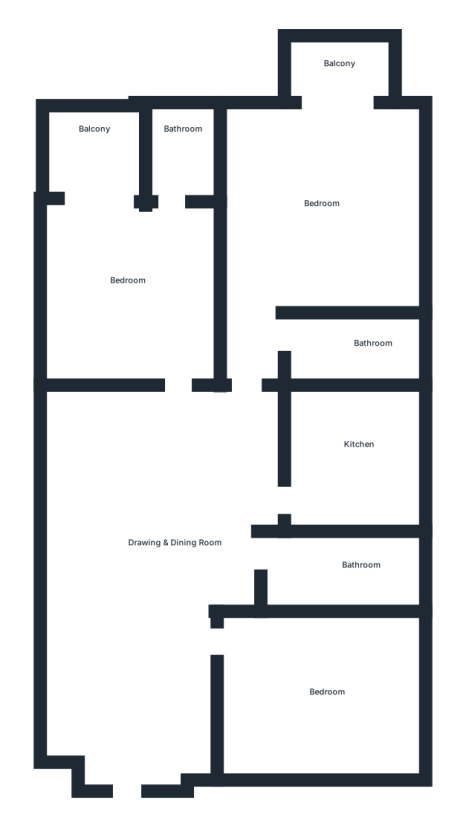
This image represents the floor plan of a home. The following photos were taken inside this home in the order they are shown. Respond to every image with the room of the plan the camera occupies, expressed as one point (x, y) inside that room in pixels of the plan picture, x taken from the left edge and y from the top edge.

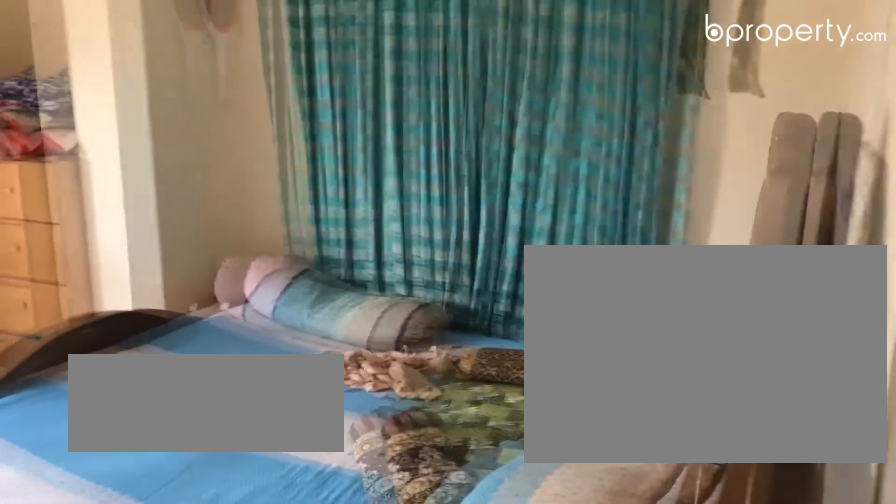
(318, 206)
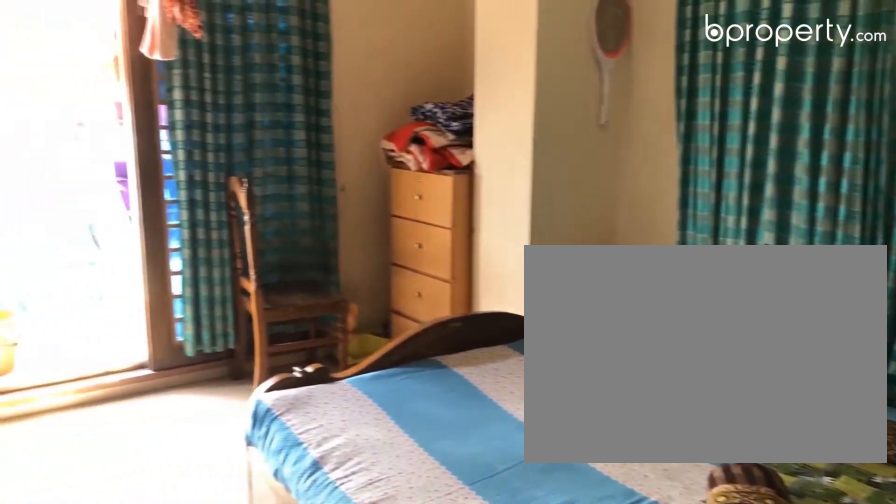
(318, 206)
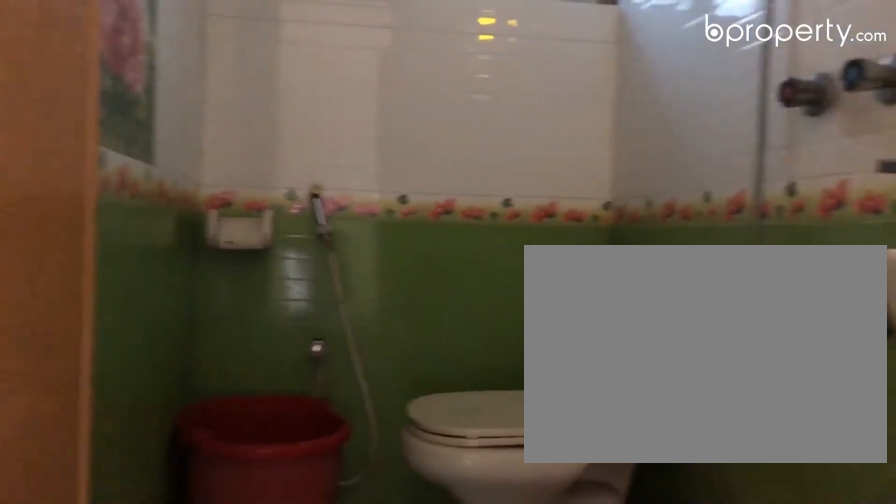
(368, 349)
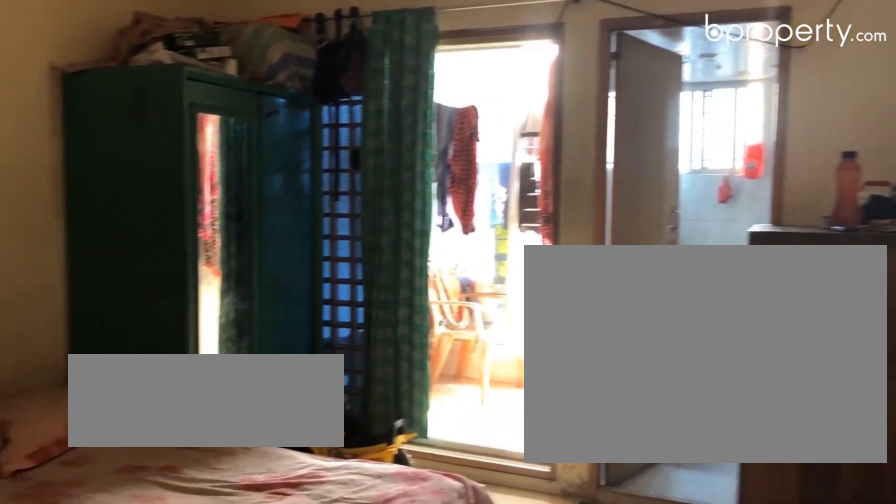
(133, 277)
